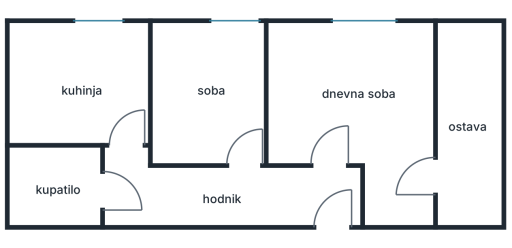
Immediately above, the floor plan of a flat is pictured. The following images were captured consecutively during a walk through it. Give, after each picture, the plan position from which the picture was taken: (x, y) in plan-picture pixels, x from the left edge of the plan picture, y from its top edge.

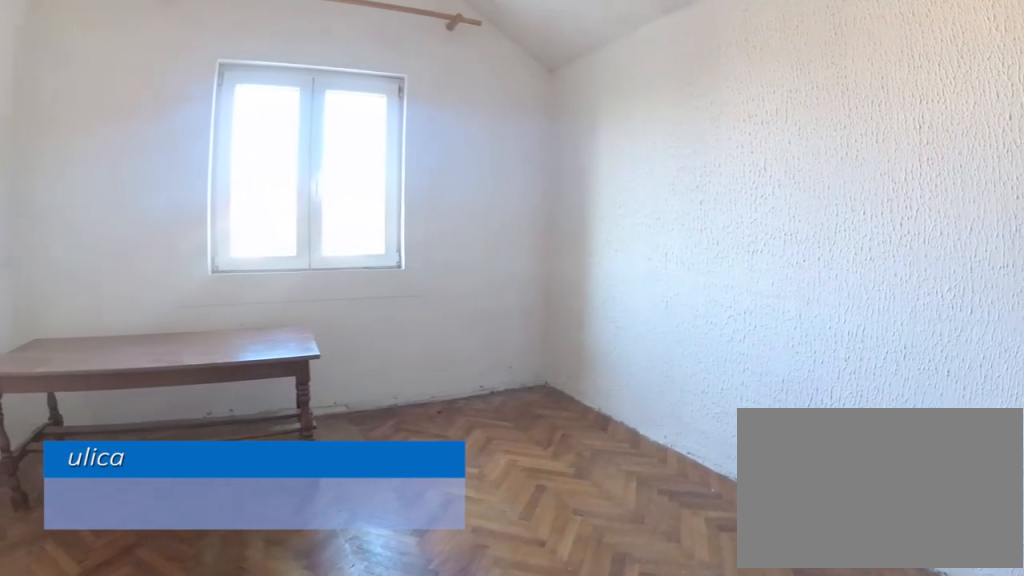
(330, 143)
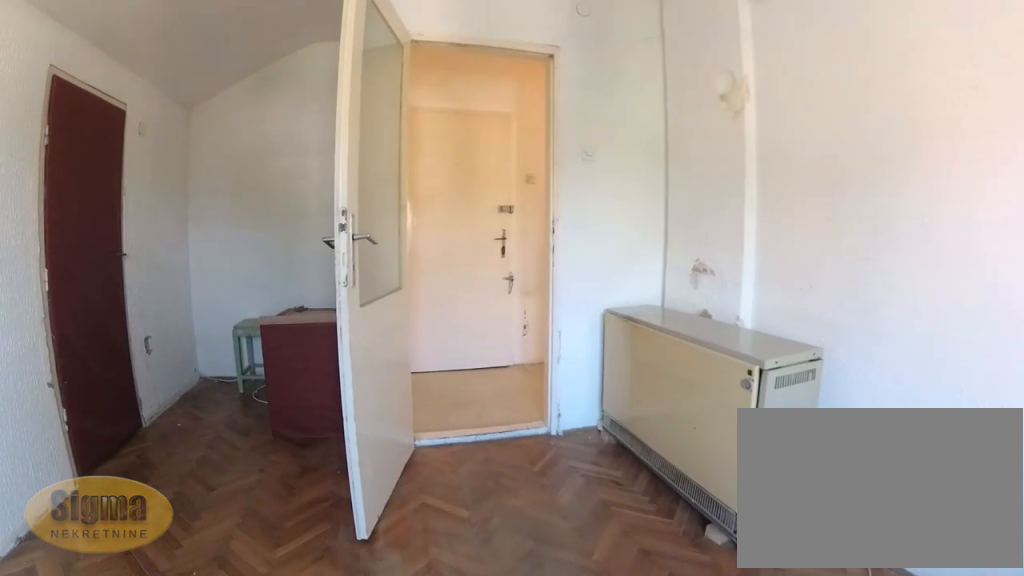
(355, 56)
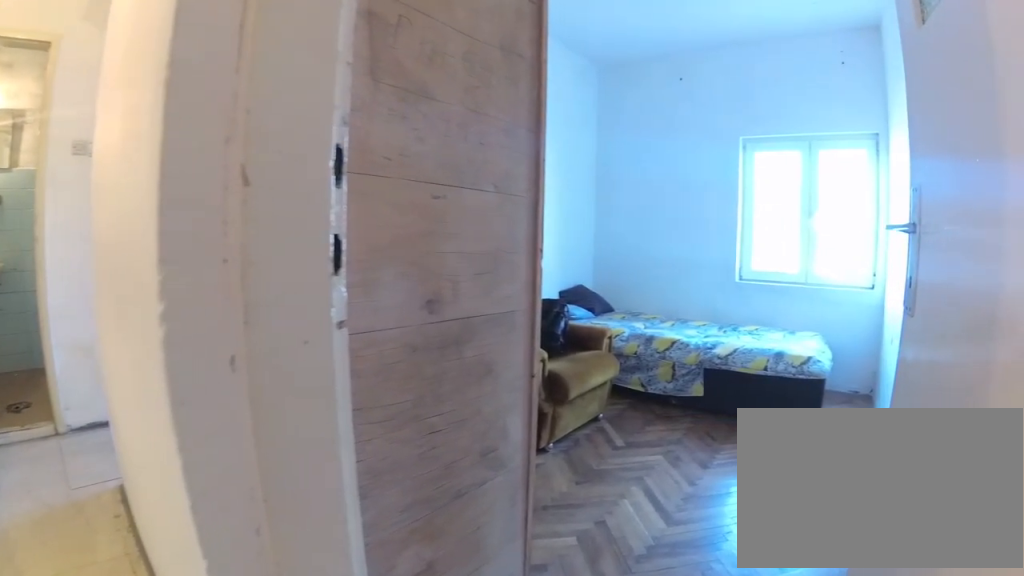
(259, 198)
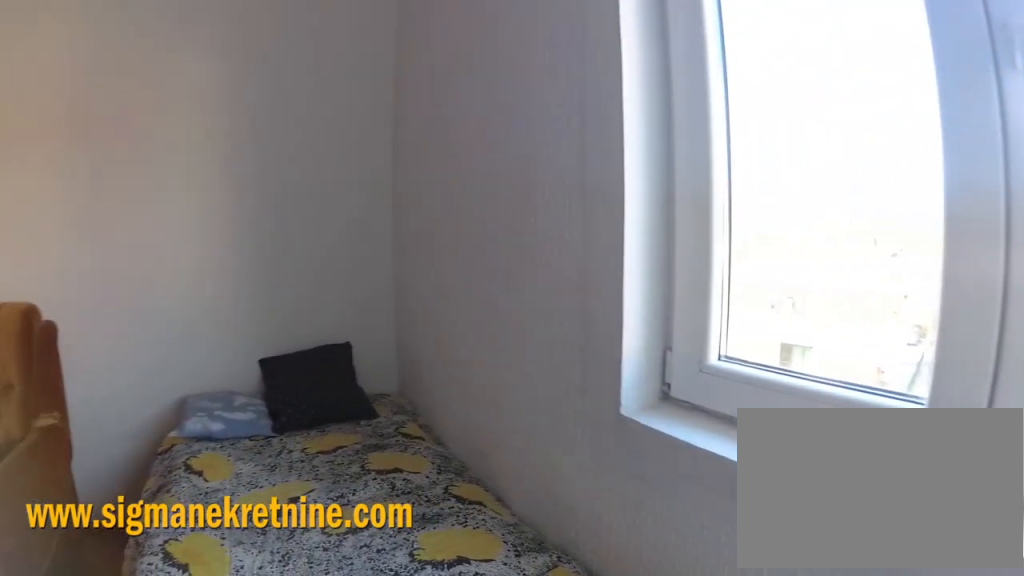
(250, 56)
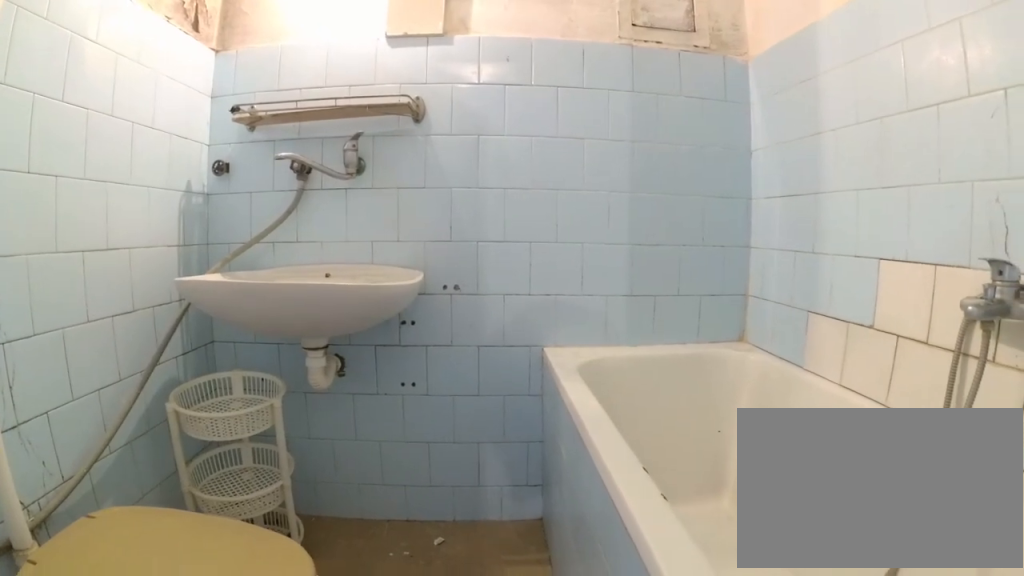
(98, 182)
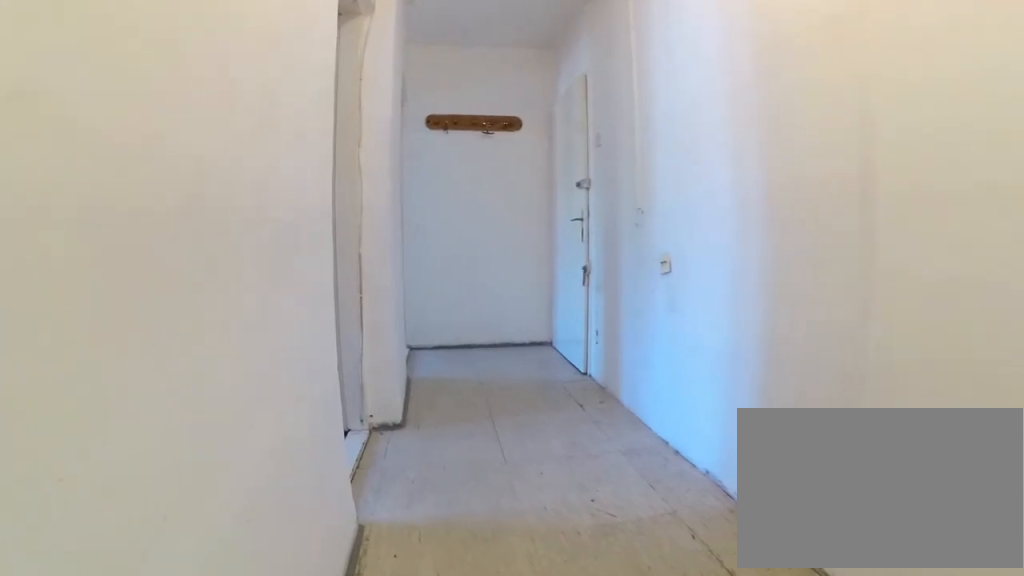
(133, 196)
